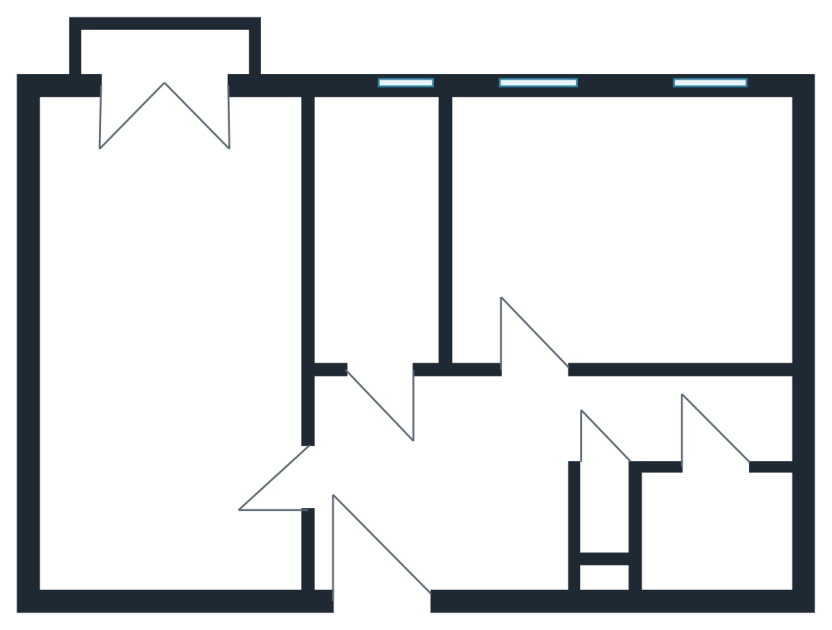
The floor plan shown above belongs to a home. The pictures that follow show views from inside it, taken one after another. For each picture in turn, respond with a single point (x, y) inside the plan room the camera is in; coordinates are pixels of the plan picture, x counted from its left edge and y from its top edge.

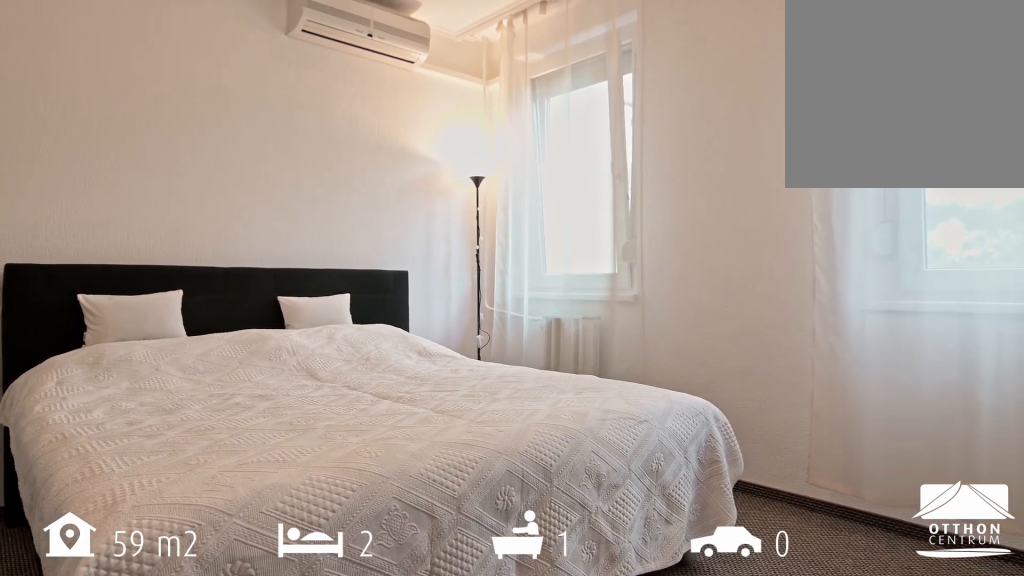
(627, 233)
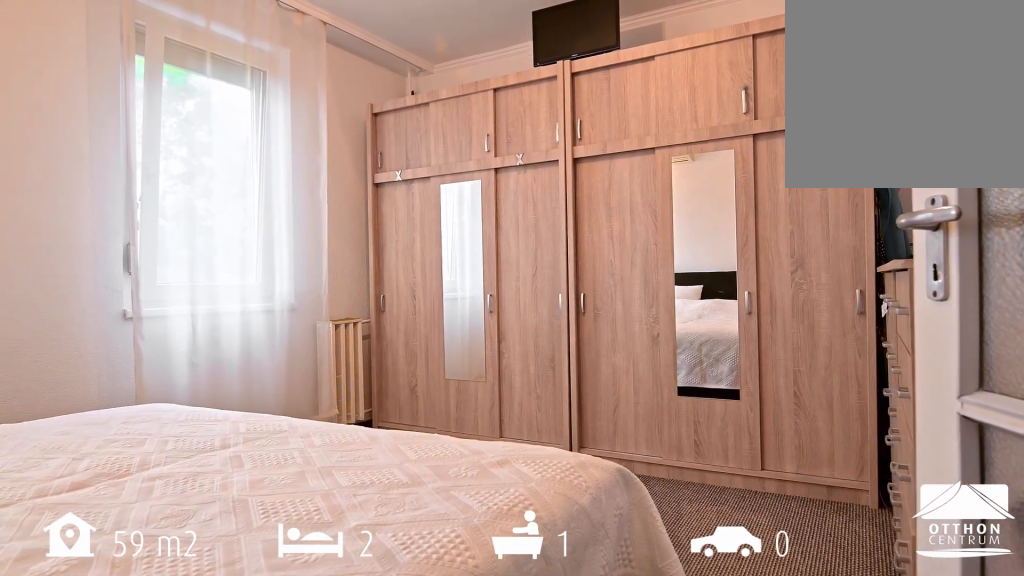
(627, 233)
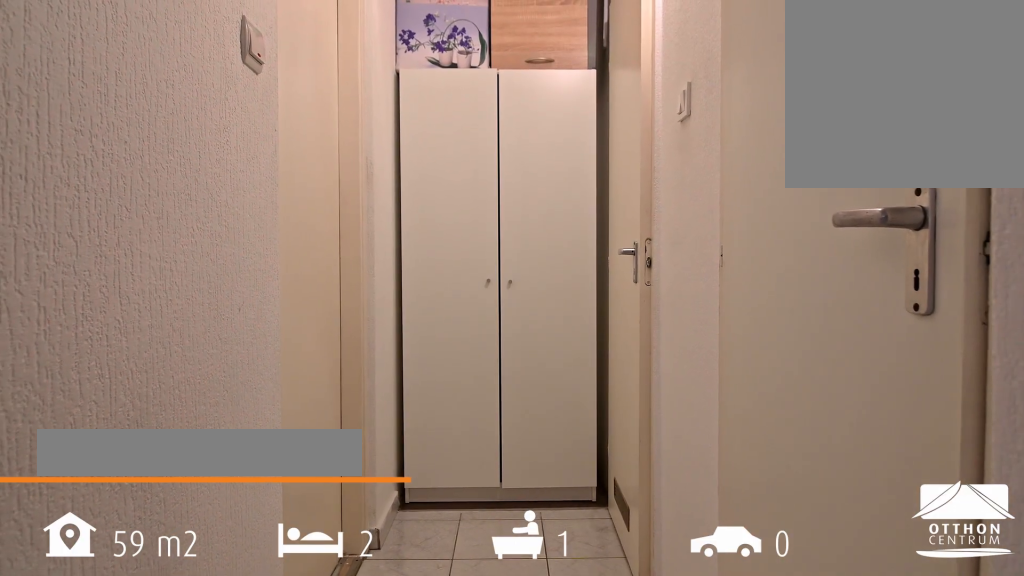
(649, 409)
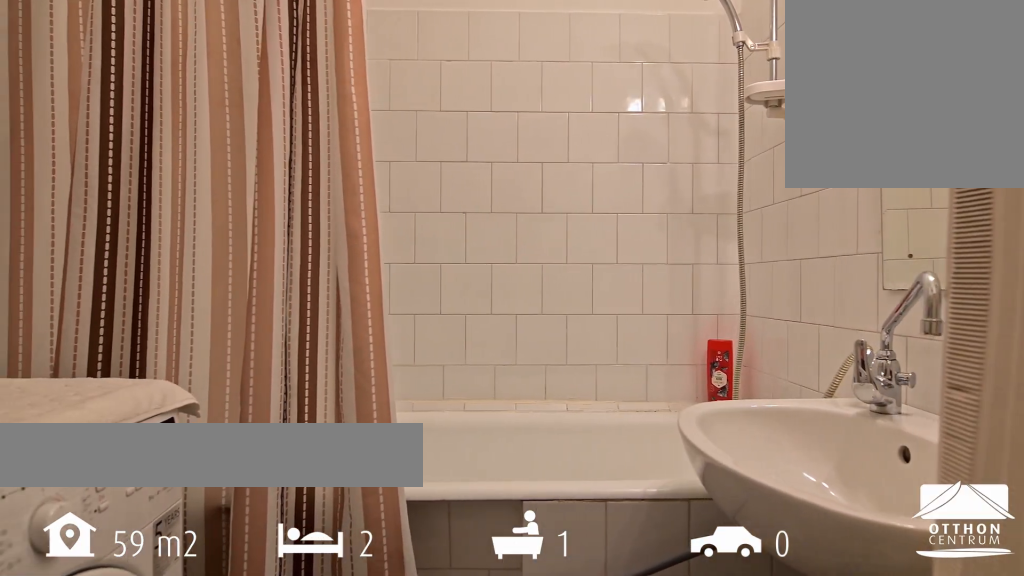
(717, 536)
